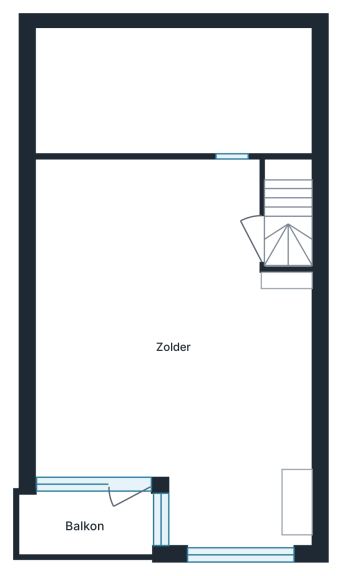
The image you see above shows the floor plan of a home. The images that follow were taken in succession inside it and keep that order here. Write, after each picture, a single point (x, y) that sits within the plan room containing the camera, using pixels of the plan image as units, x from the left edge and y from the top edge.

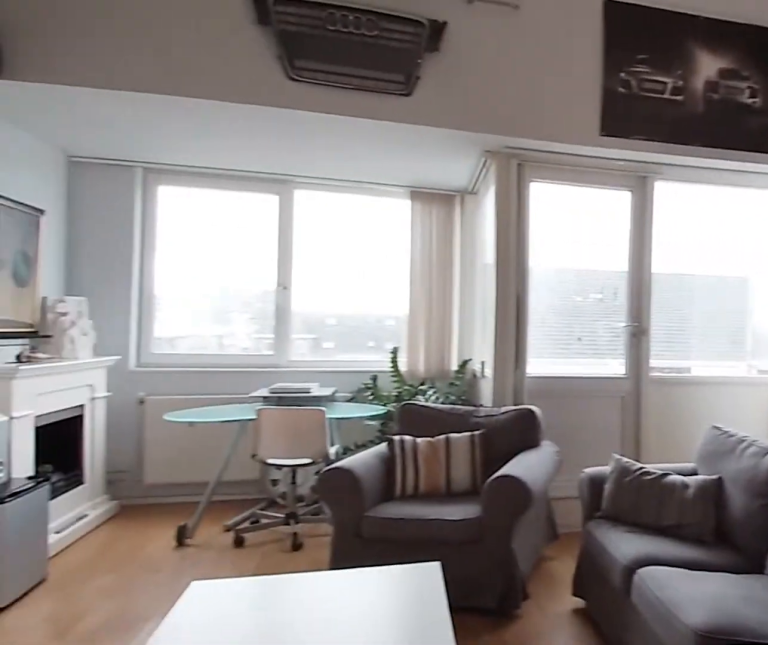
(173, 351)
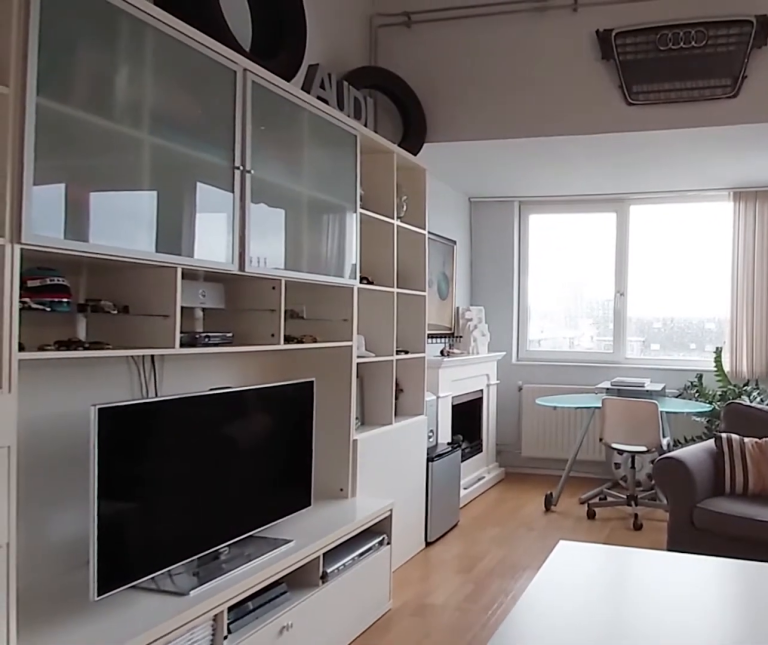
(173, 351)
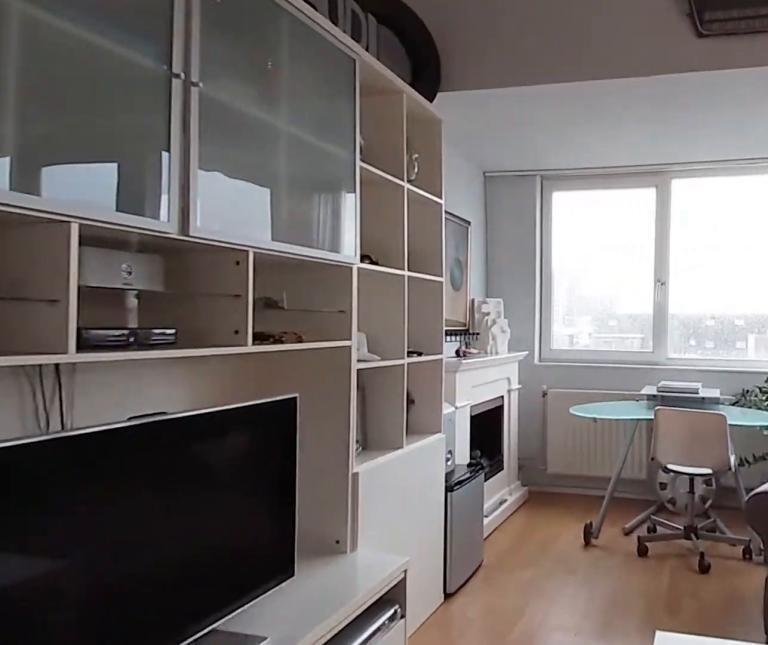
(173, 351)
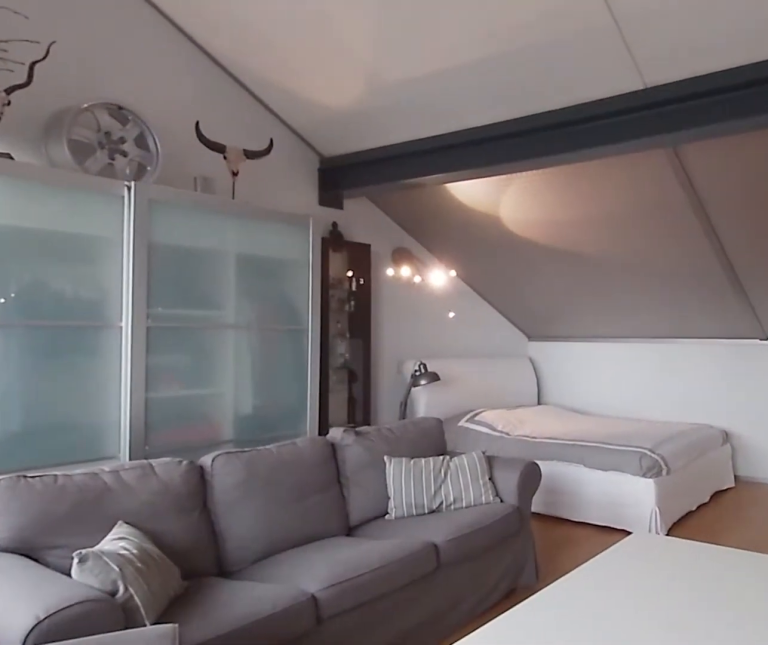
(146, 300)
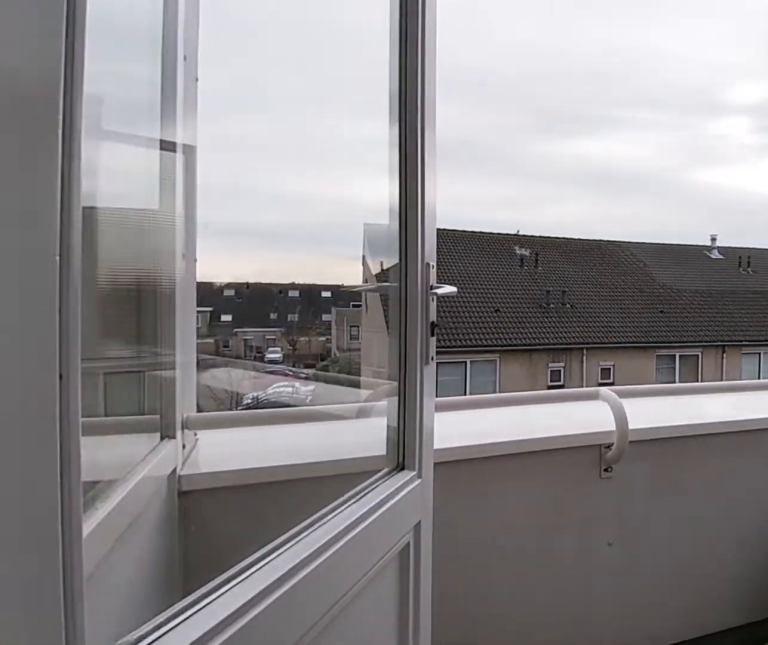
(81, 525)
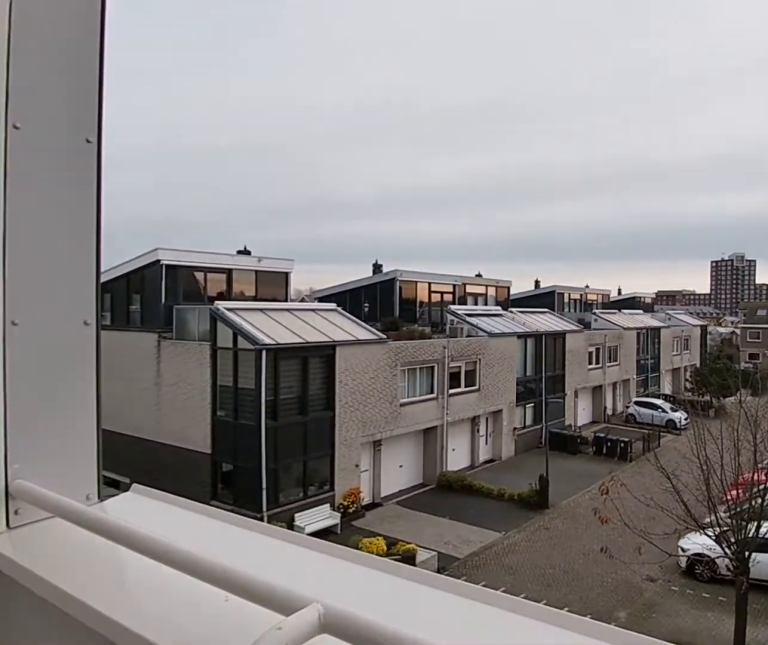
(80, 525)
